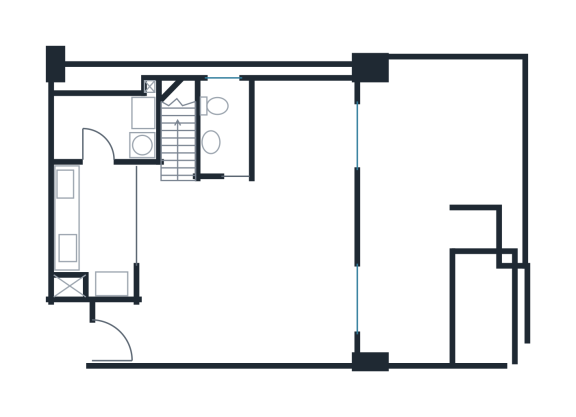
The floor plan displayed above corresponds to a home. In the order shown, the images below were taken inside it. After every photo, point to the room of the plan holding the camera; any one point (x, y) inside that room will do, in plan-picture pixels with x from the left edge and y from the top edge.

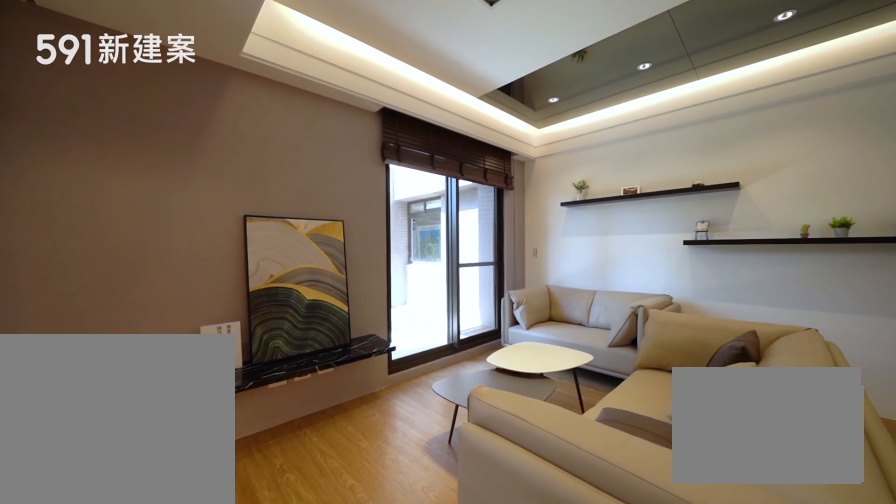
(290, 275)
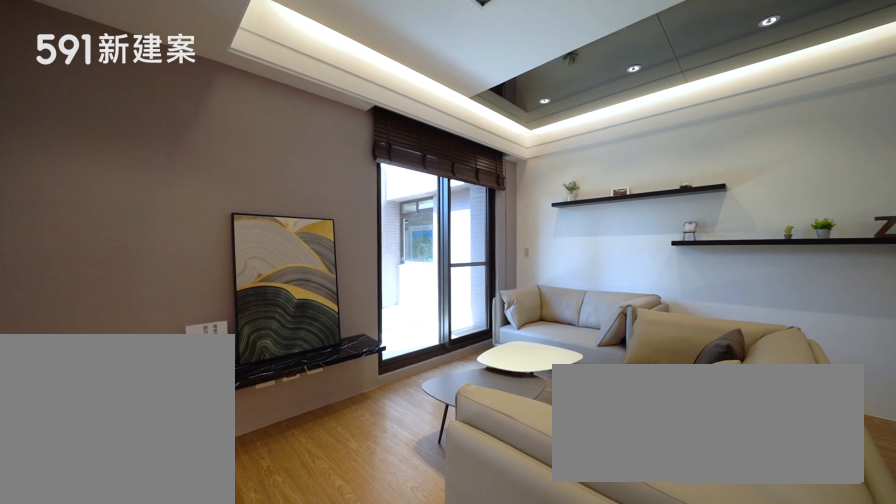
(290, 275)
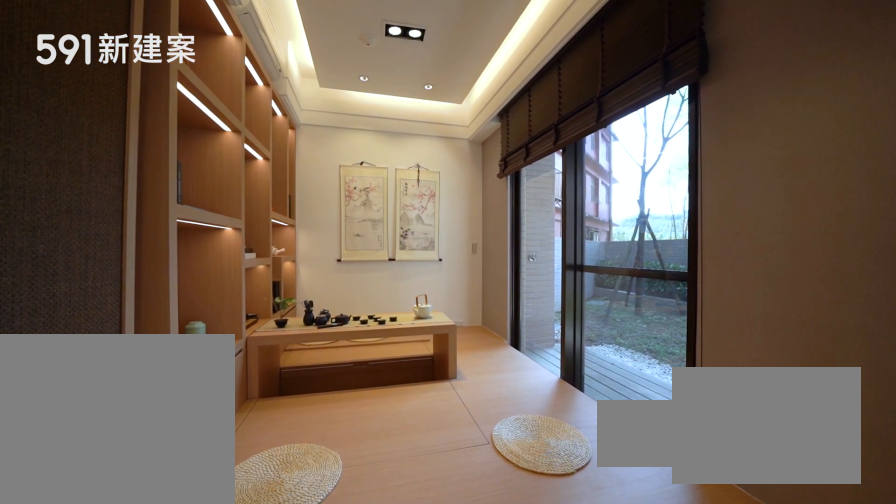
(303, 126)
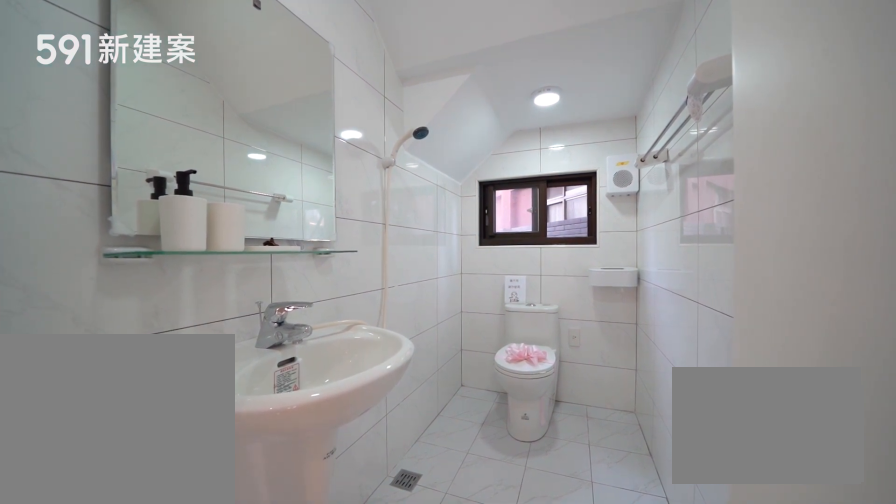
(223, 122)
